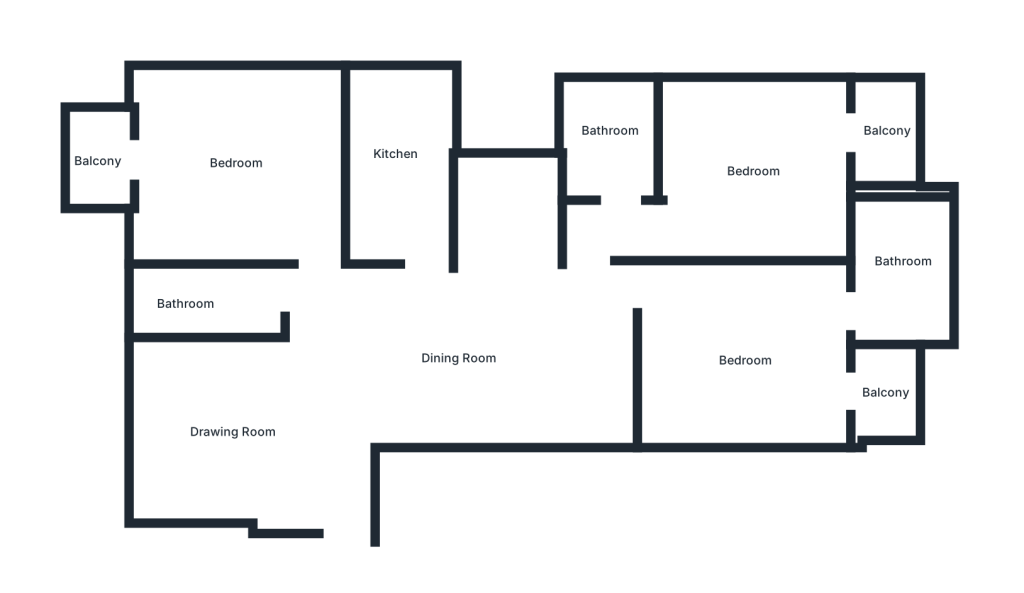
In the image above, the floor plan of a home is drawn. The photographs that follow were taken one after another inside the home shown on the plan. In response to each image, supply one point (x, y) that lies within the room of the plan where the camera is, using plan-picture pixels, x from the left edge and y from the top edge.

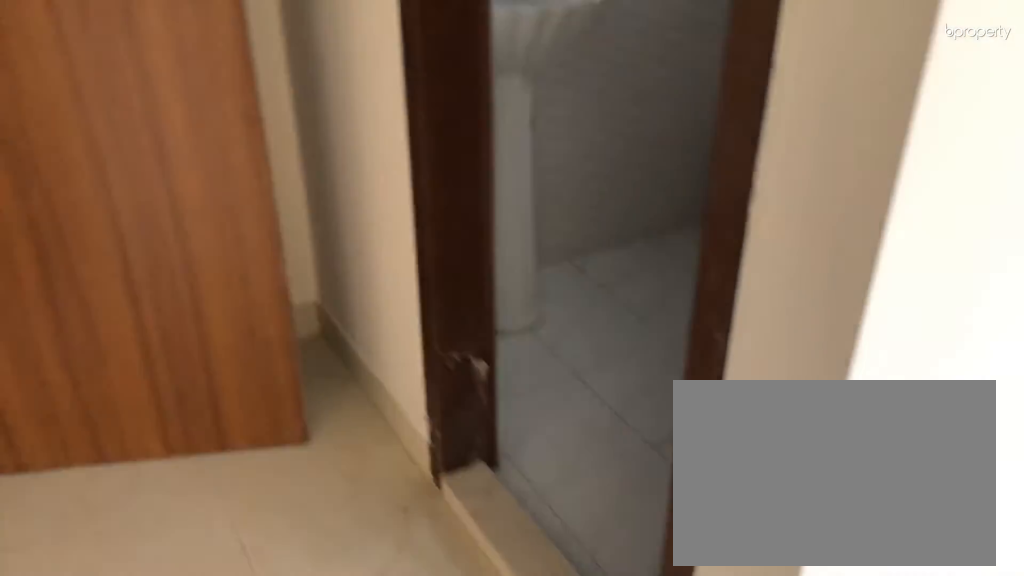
(752, 169)
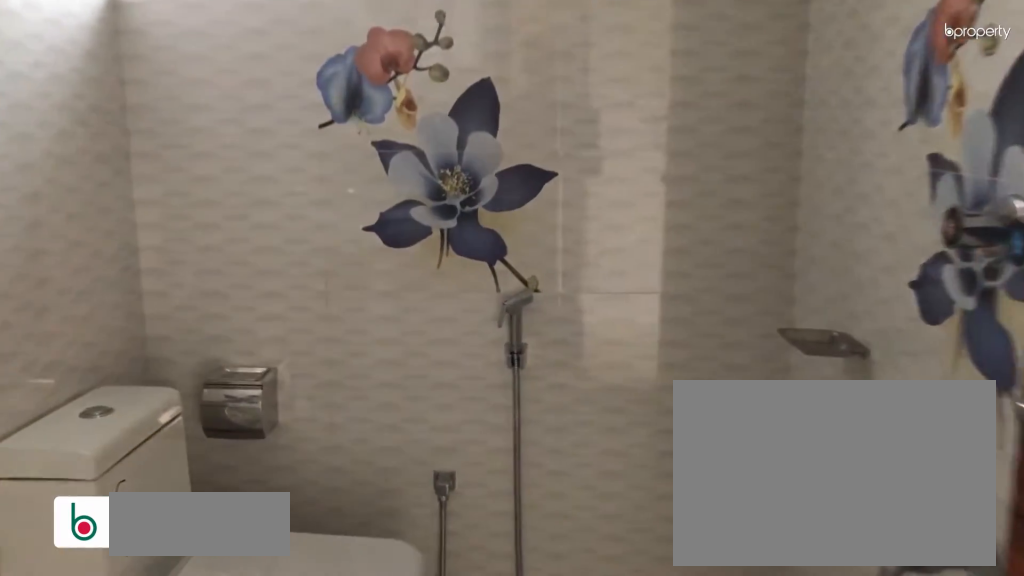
(609, 139)
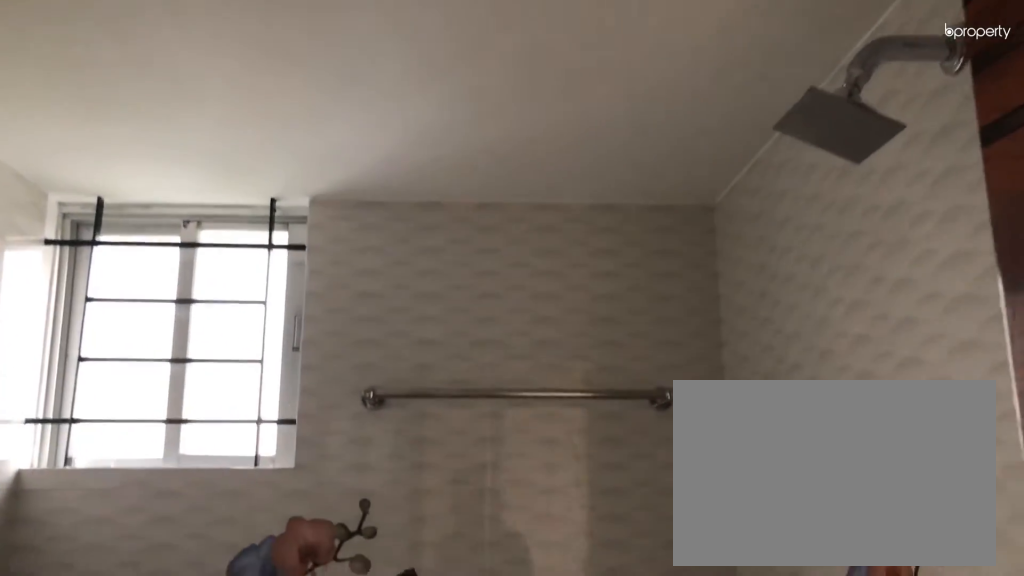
(609, 139)
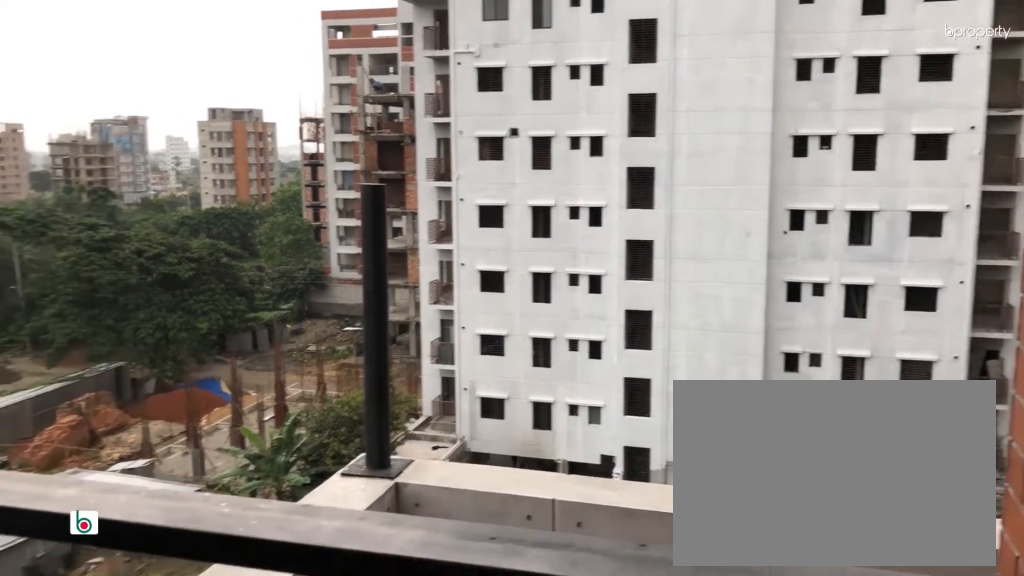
(882, 133)
